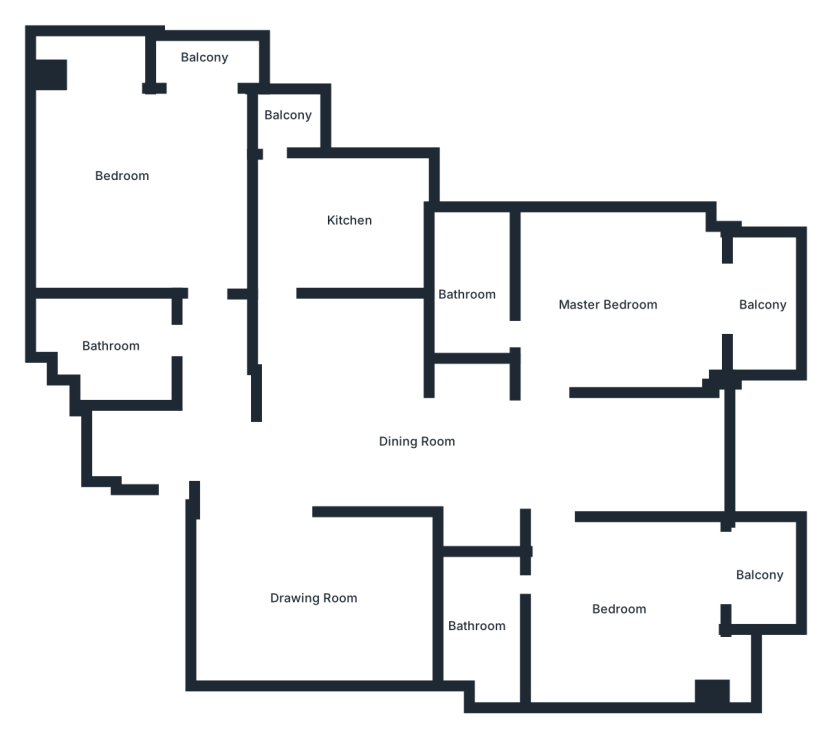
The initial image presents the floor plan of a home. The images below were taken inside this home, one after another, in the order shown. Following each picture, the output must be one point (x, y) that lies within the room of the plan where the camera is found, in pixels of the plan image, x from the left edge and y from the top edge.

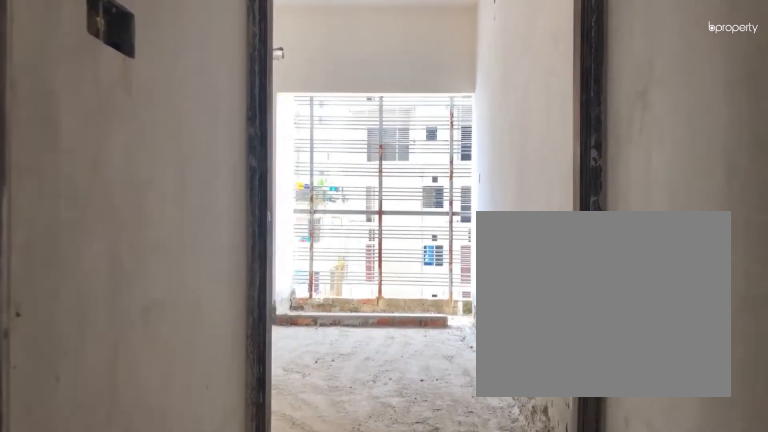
(202, 244)
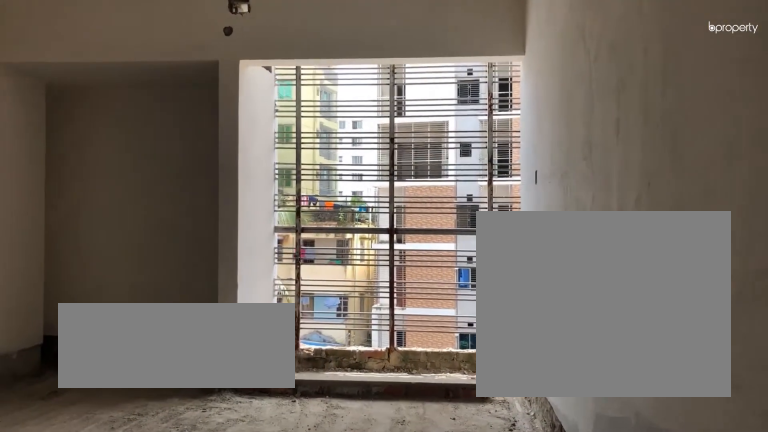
(123, 165)
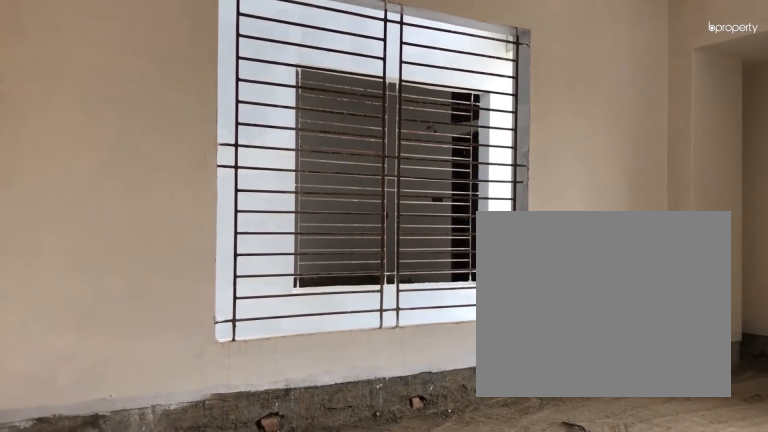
(123, 165)
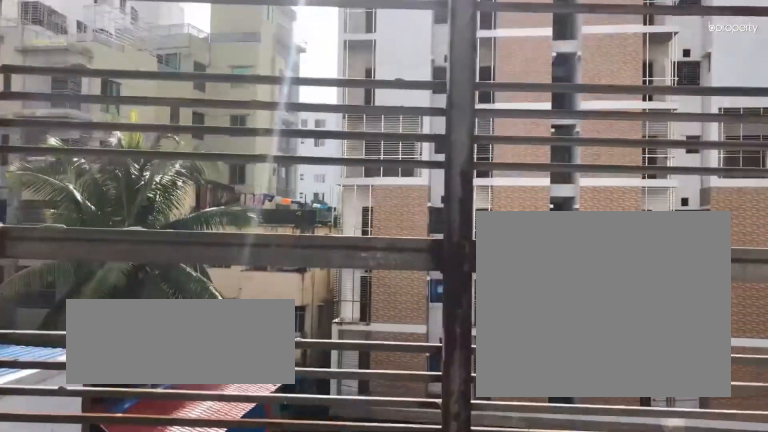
(203, 66)
